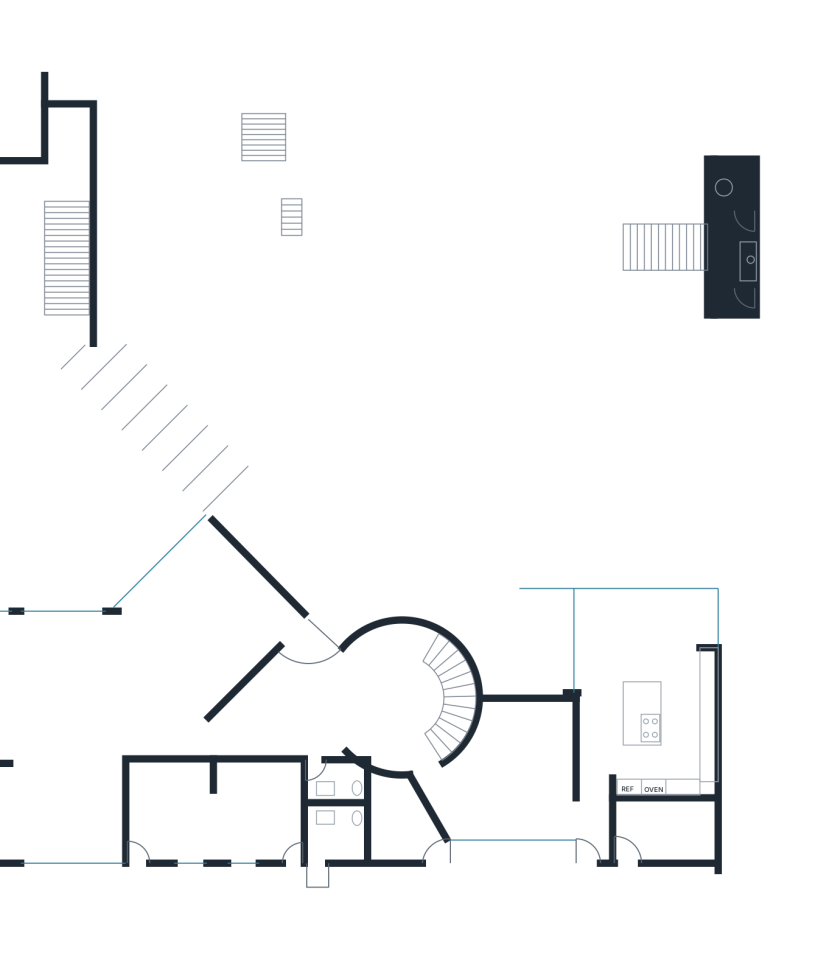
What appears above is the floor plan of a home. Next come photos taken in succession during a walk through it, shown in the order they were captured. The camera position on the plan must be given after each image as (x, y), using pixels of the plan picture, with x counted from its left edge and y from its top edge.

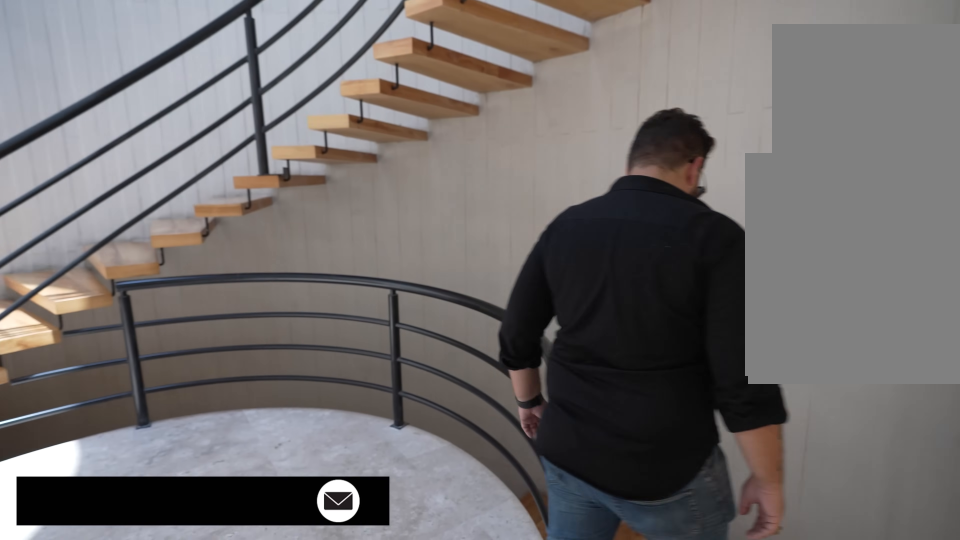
(385, 730)
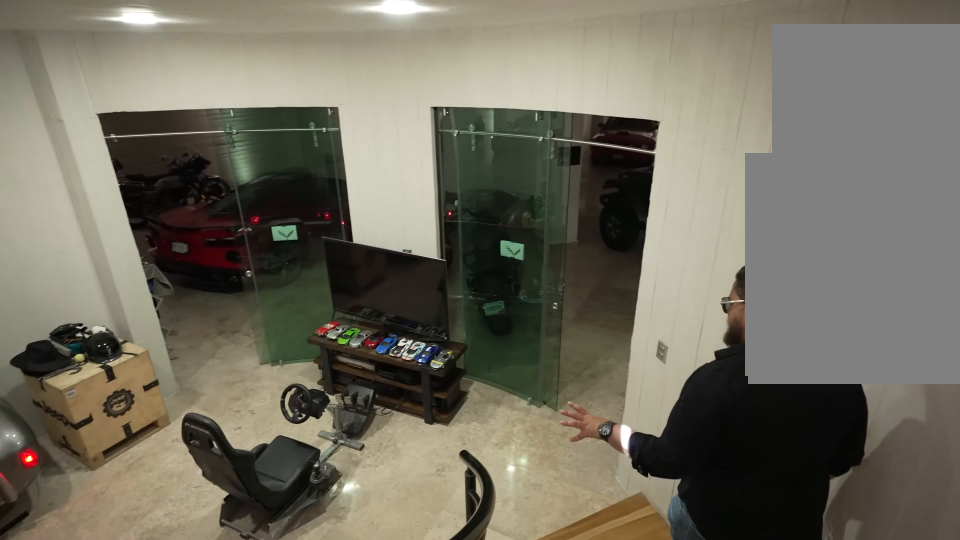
(449, 735)
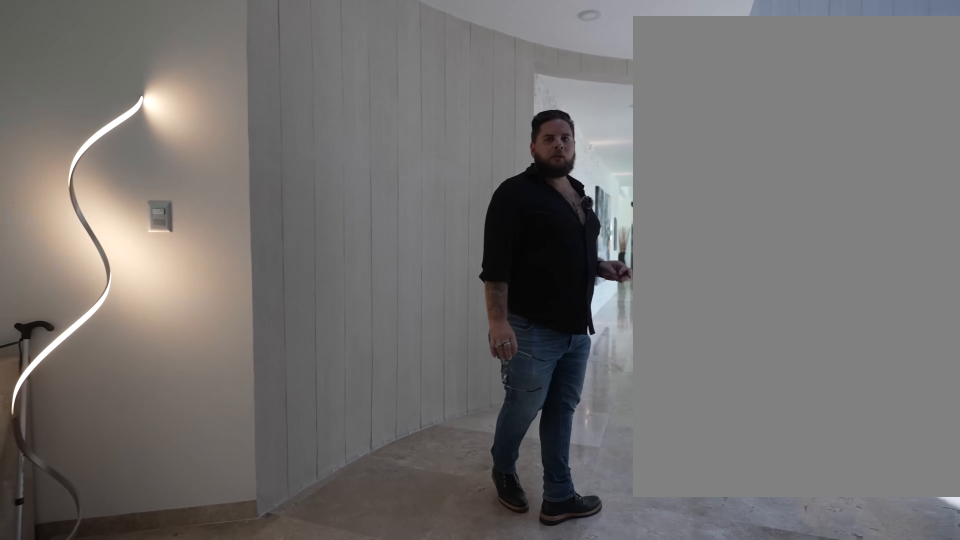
(424, 744)
